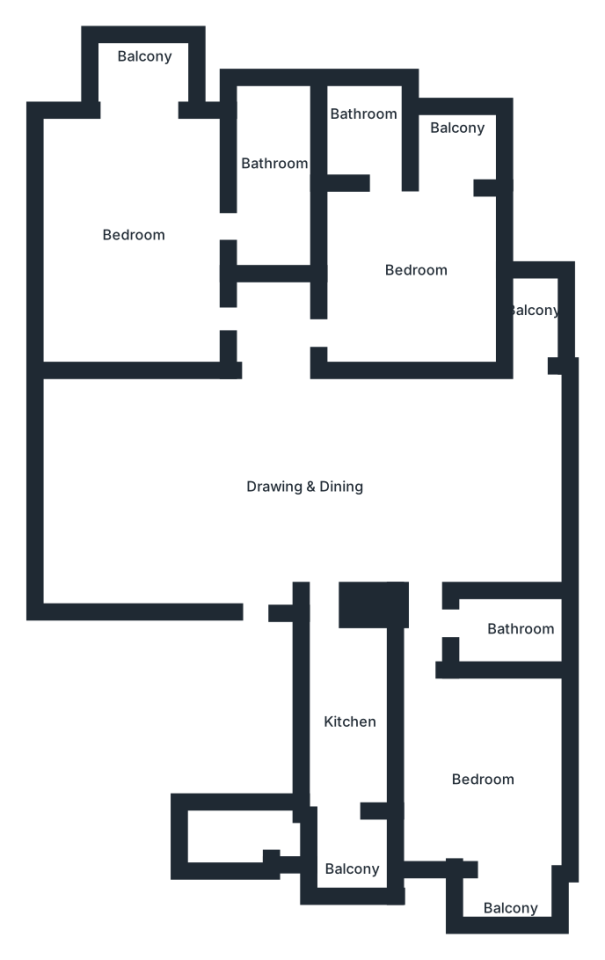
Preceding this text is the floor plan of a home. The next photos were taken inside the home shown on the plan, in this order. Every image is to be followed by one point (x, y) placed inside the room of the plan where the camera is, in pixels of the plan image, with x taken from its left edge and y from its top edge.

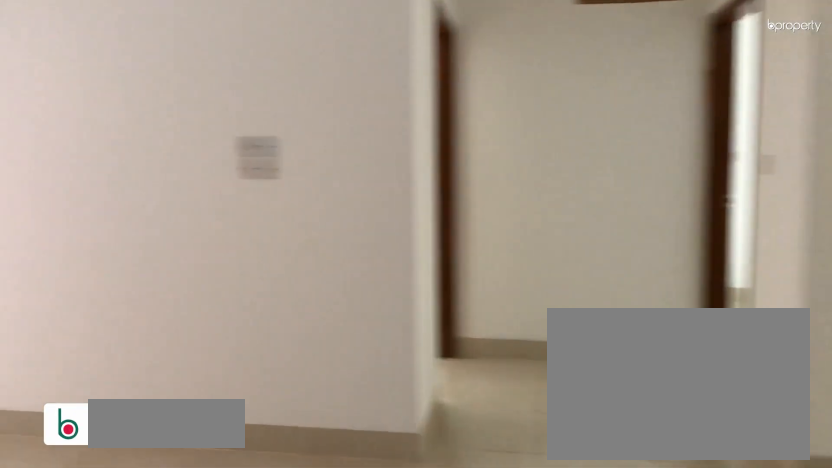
(217, 500)
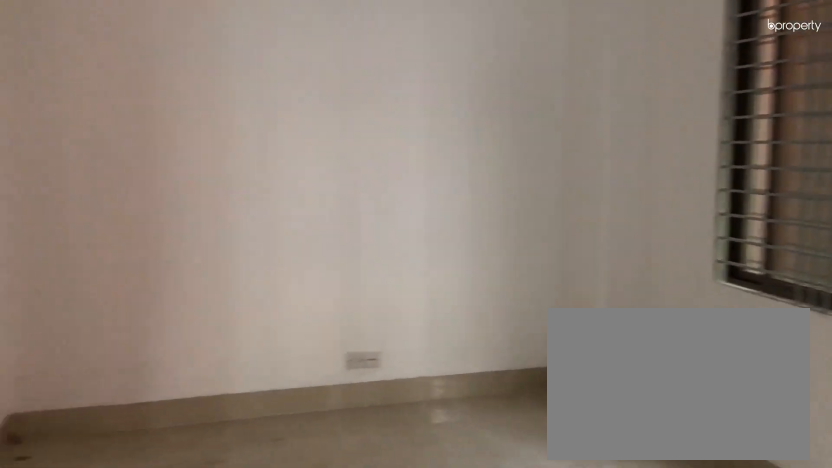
(137, 486)
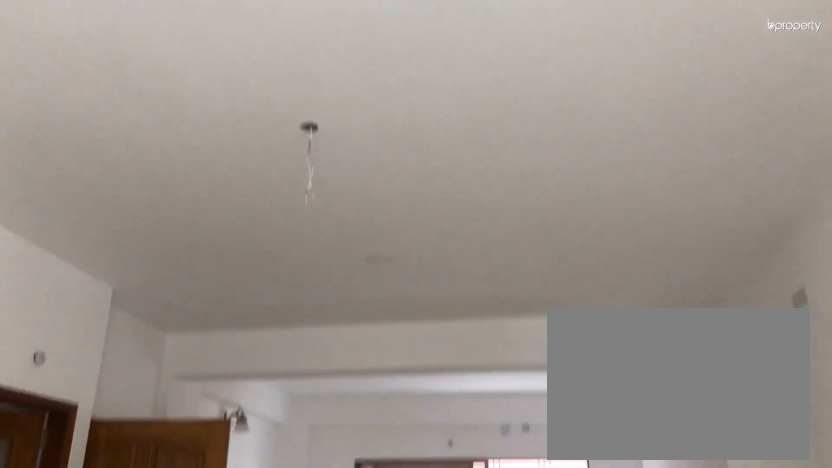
(344, 486)
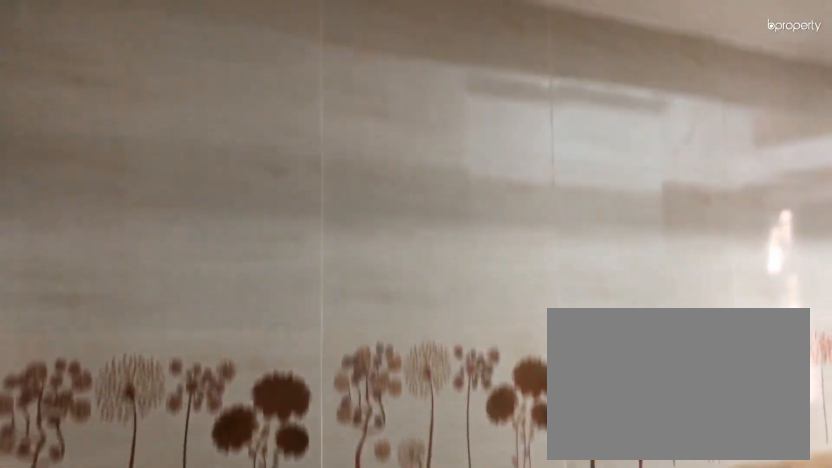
(347, 728)
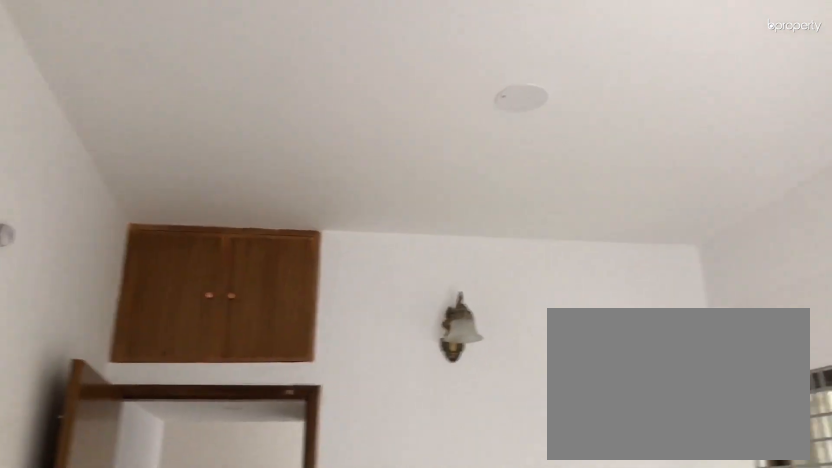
(492, 782)
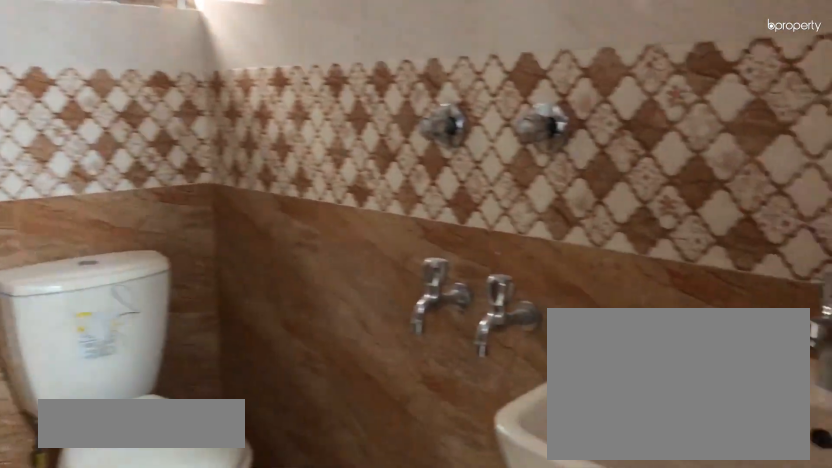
(499, 623)
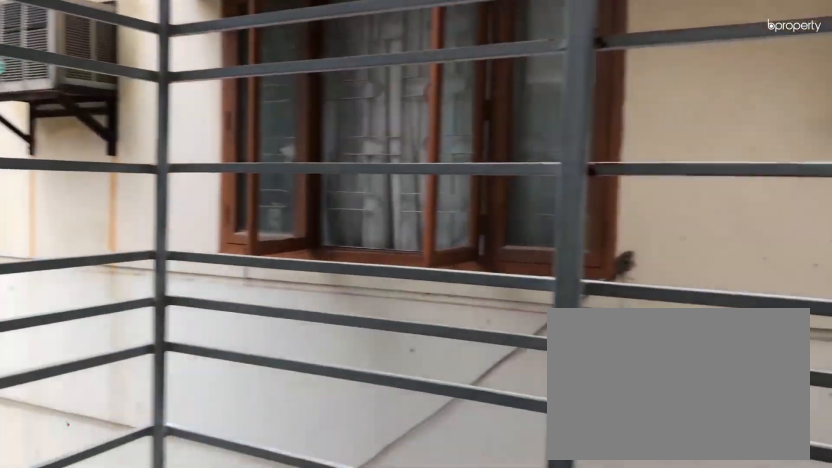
(530, 306)
